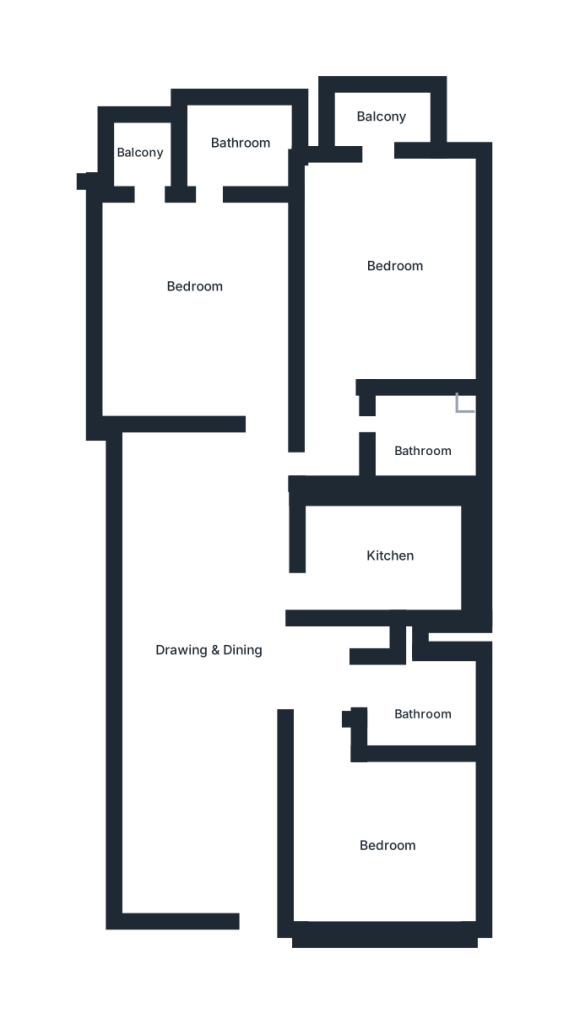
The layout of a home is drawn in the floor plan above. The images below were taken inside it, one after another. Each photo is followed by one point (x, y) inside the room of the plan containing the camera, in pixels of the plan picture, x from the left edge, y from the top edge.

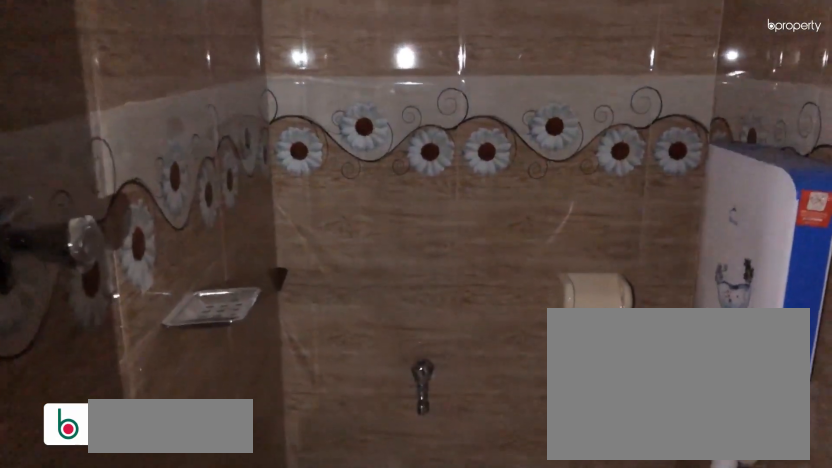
(410, 706)
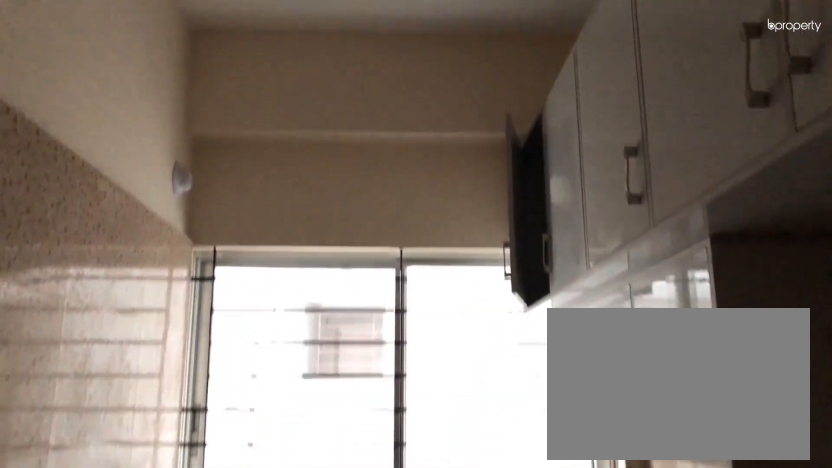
(388, 548)
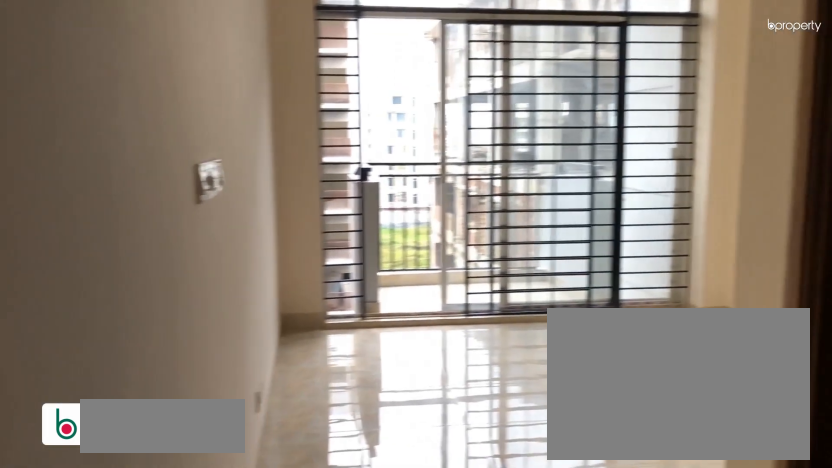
(383, 268)
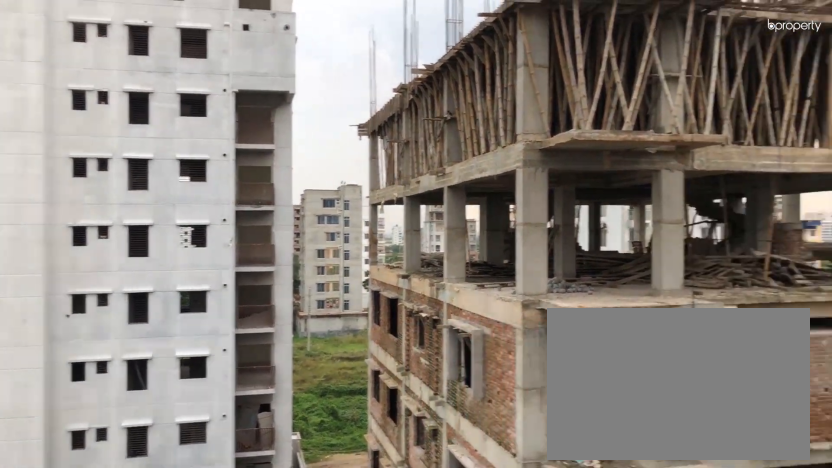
(376, 115)
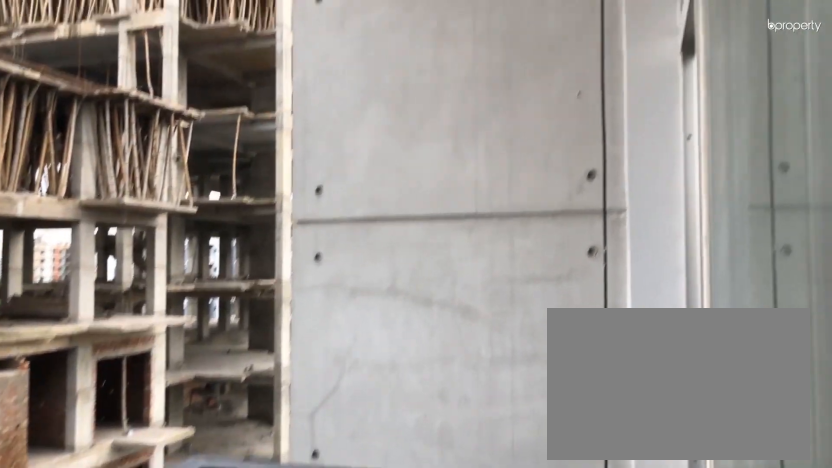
(376, 115)
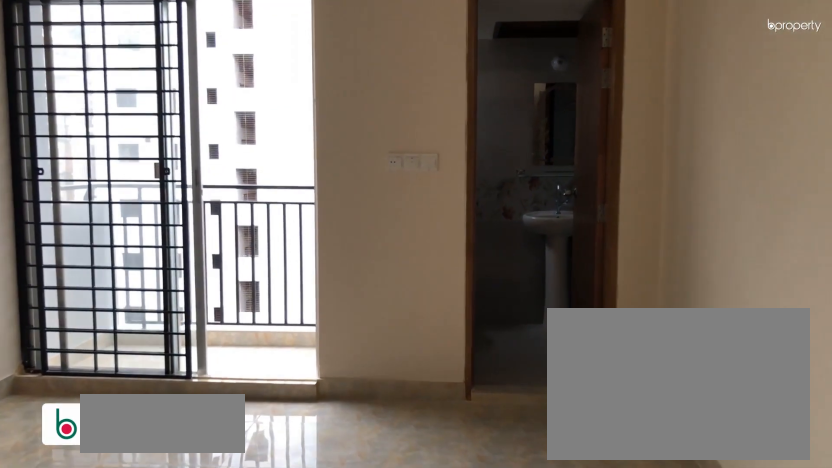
(194, 302)
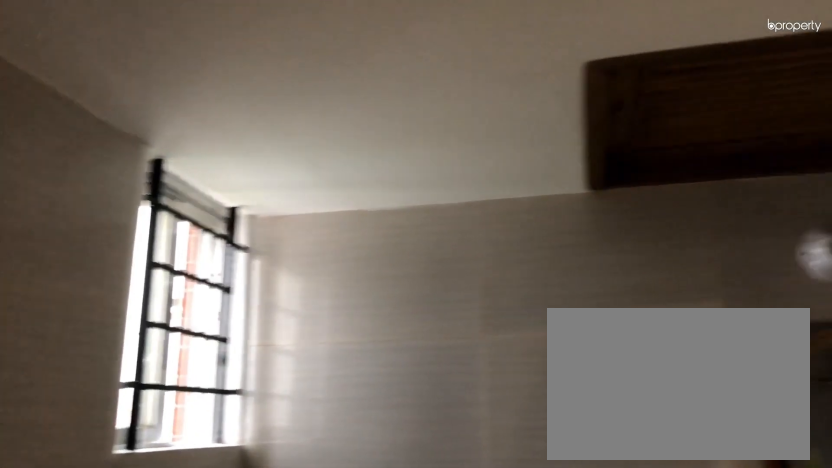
(237, 143)
